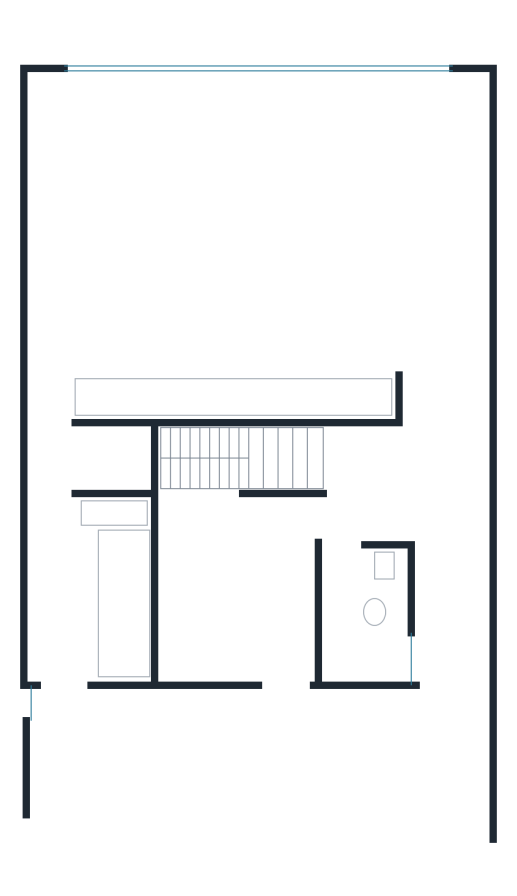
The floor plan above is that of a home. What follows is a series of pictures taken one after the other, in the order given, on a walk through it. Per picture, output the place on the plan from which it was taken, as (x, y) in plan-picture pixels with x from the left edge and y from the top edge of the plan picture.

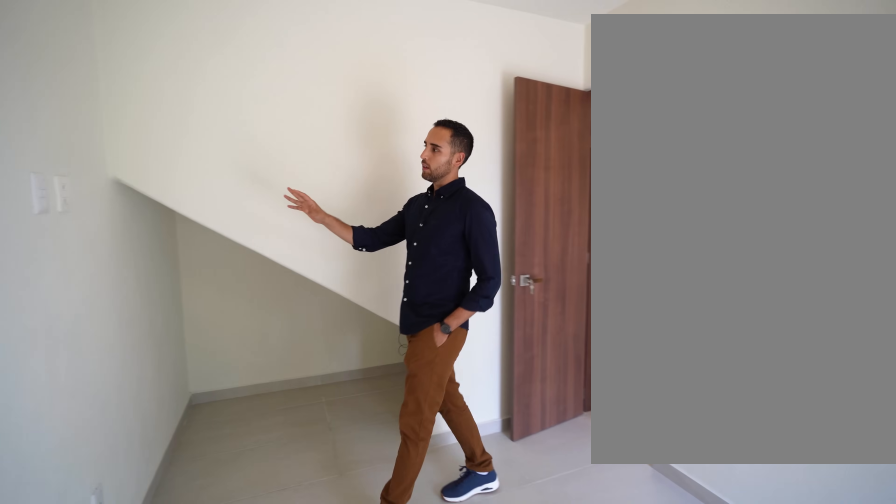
(200, 658)
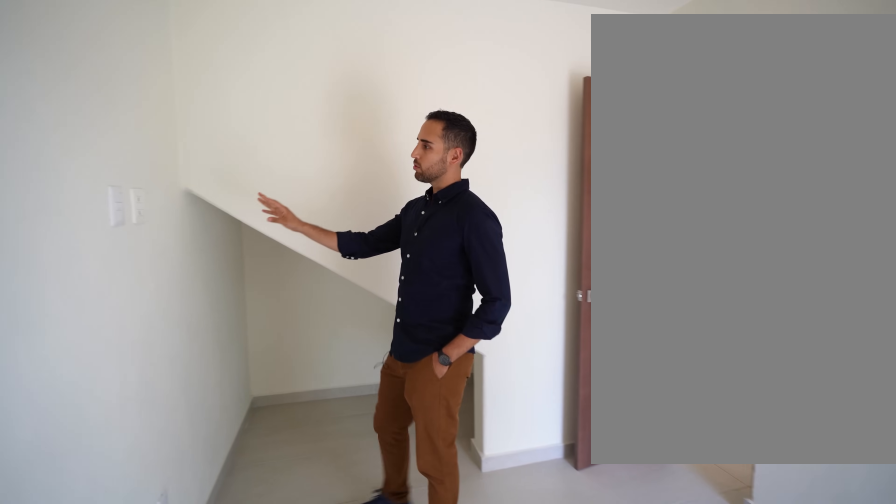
(199, 658)
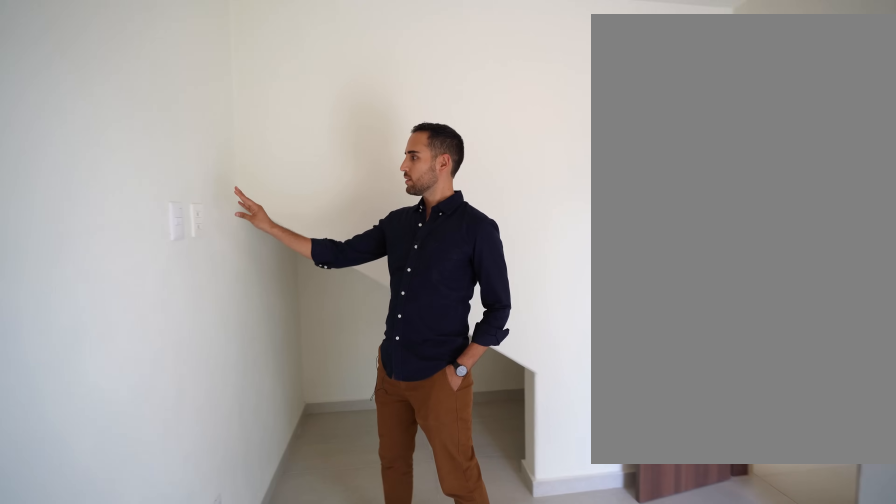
(200, 658)
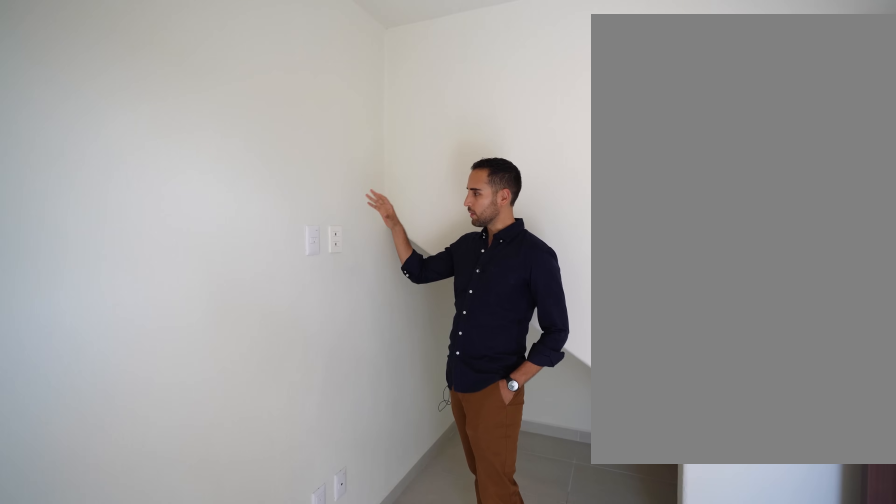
(198, 619)
